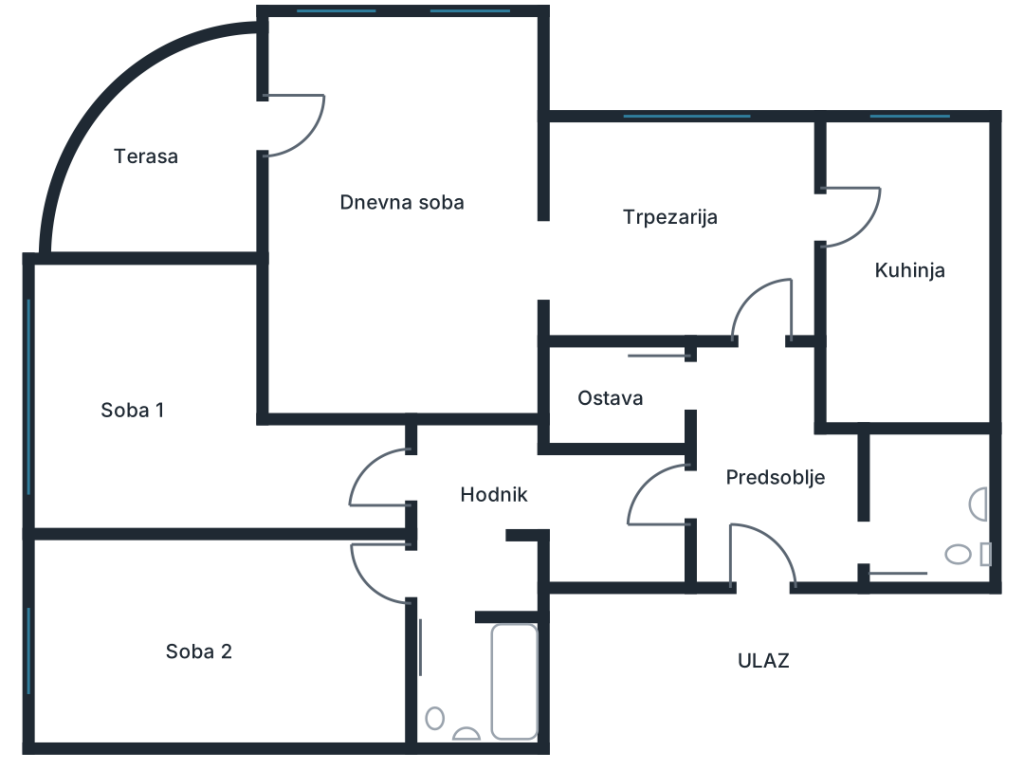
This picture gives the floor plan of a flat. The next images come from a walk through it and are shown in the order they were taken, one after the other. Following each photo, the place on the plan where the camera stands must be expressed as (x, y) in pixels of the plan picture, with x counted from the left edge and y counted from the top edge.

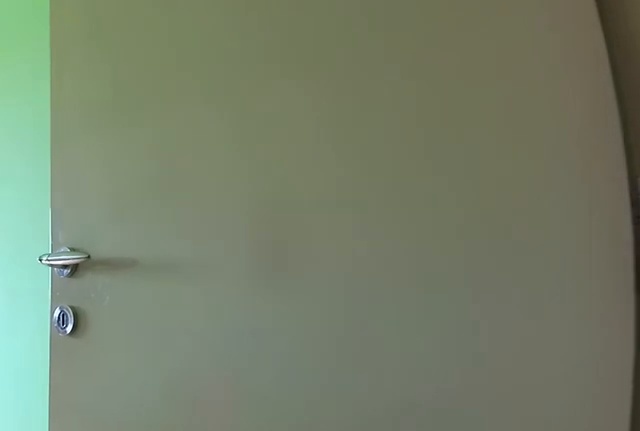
(403, 565)
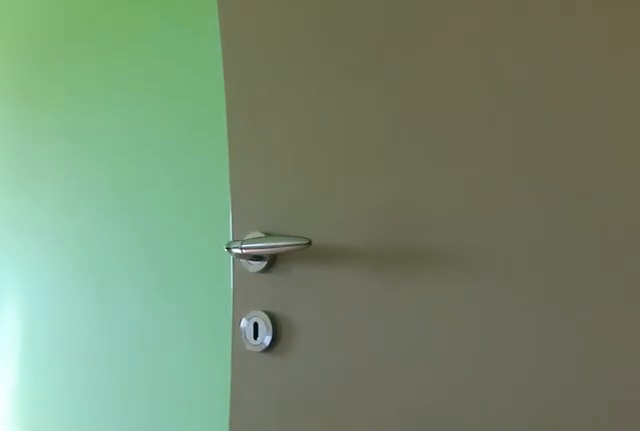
(377, 564)
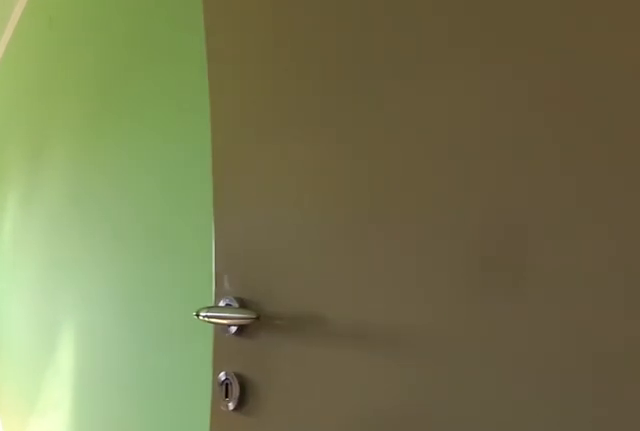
(408, 563)
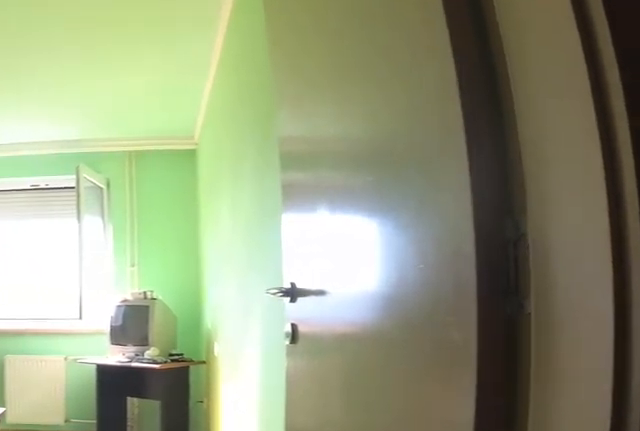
(492, 560)
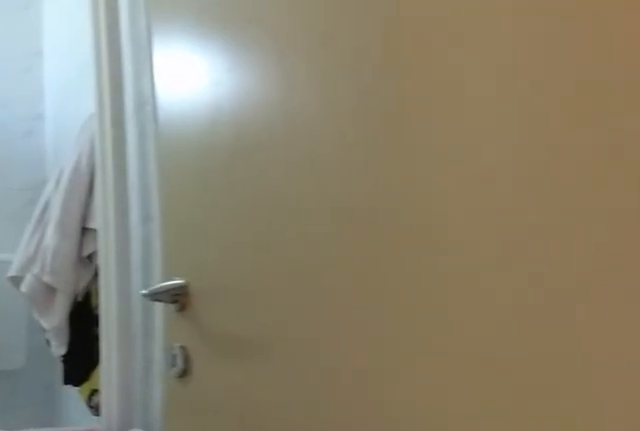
(460, 563)
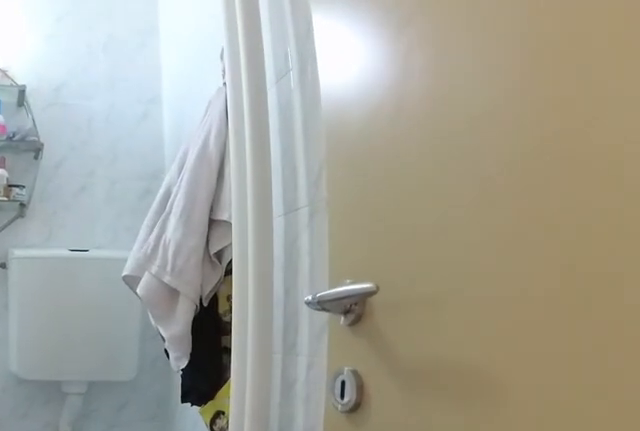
(457, 576)
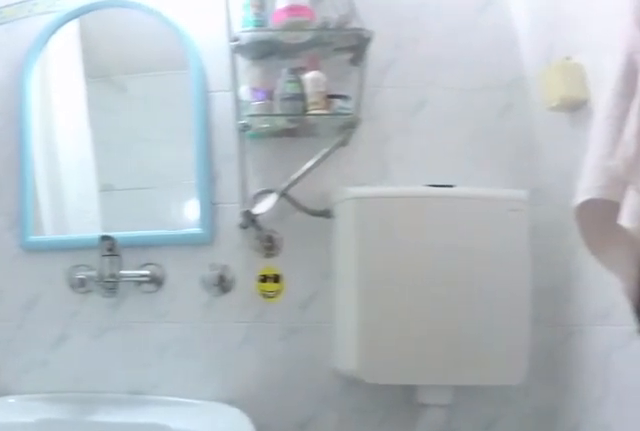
(451, 620)
